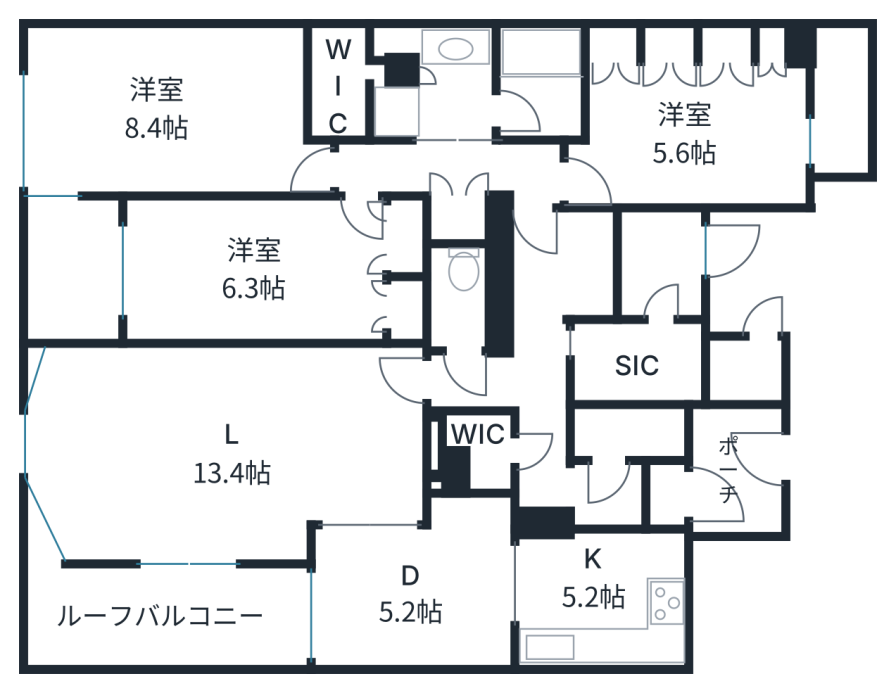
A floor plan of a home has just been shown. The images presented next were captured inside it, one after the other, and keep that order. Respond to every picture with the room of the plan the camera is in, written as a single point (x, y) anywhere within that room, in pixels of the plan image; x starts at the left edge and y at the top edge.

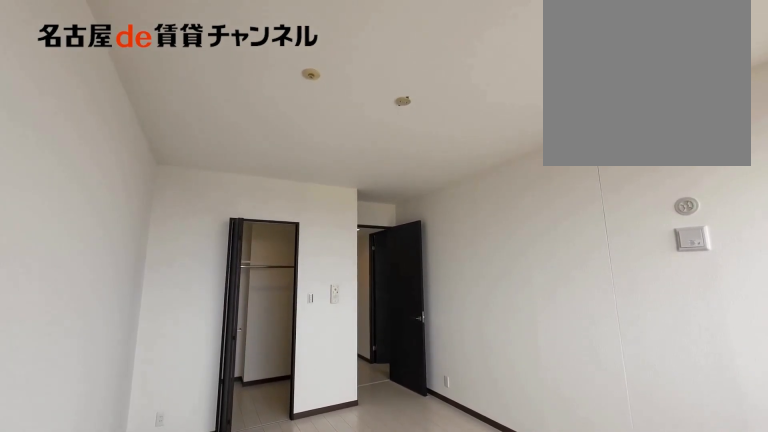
(175, 113)
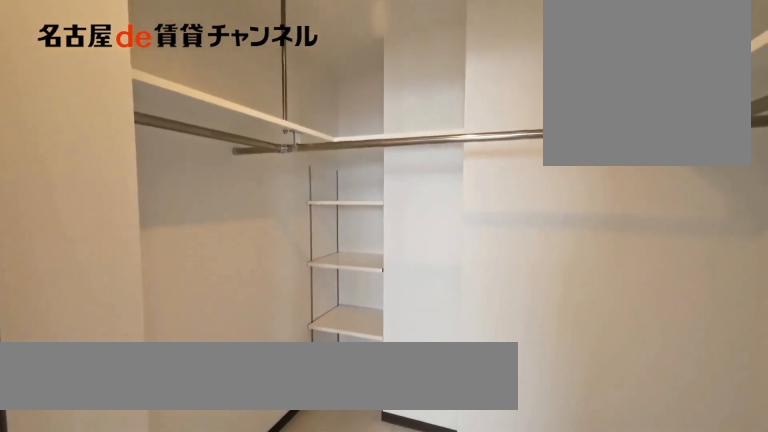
(350, 76)
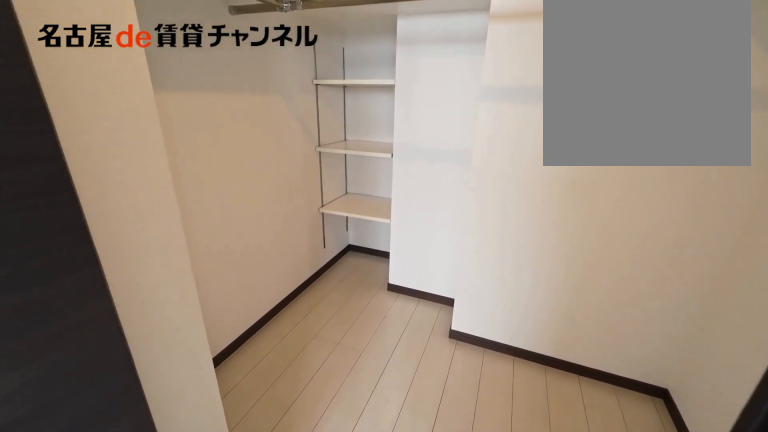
(350, 76)
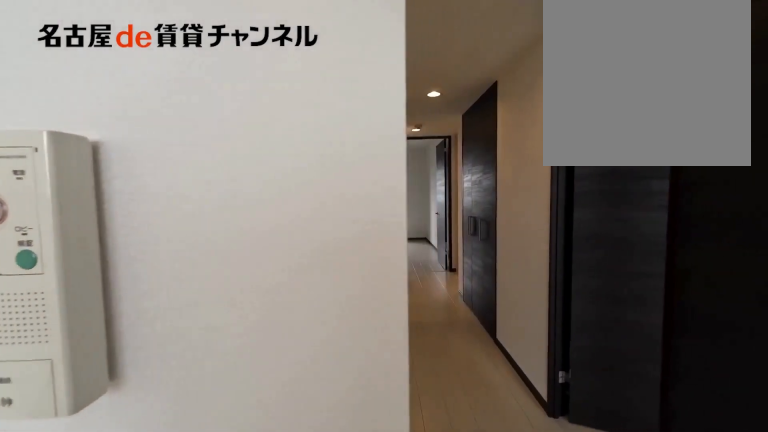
(174, 113)
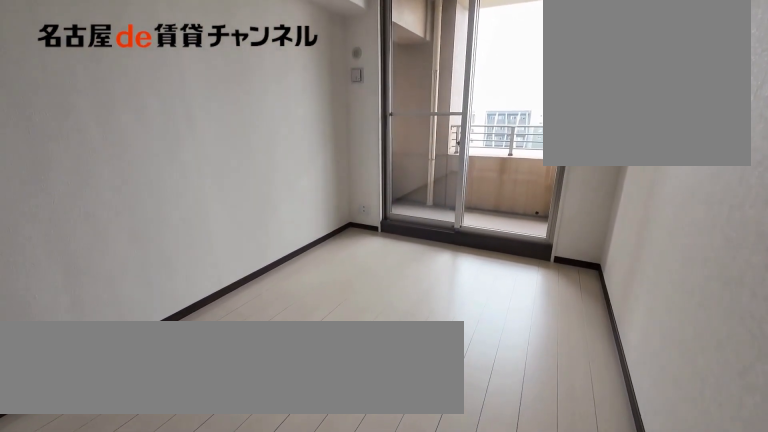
(273, 269)
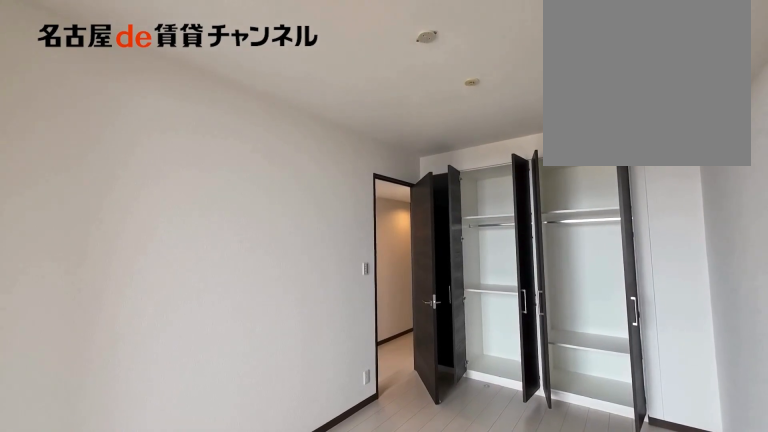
(273, 269)
